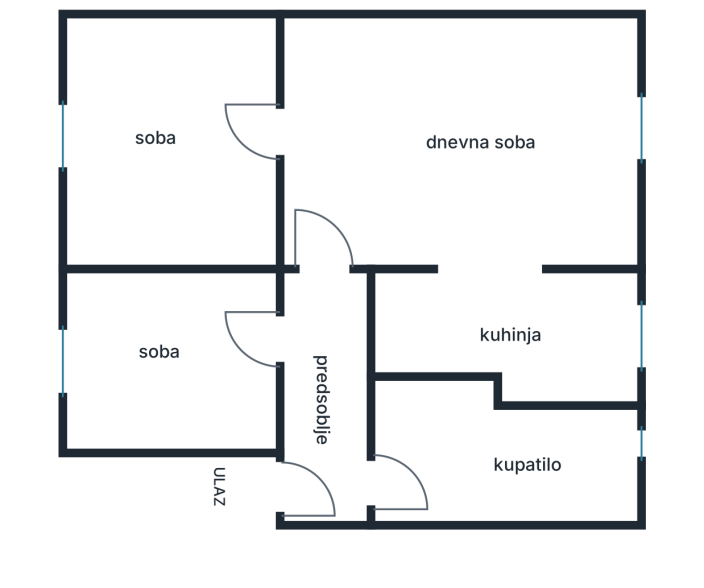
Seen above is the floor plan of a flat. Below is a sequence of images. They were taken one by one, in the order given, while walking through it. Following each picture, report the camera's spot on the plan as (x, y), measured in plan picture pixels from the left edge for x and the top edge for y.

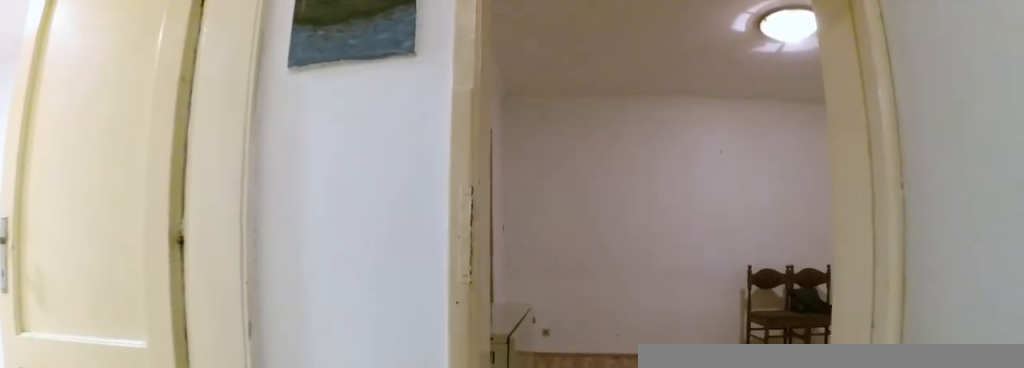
(329, 352)
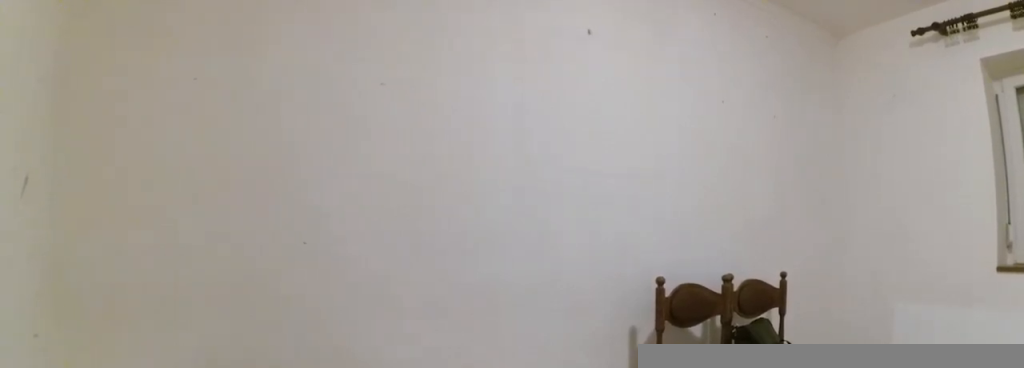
(324, 153)
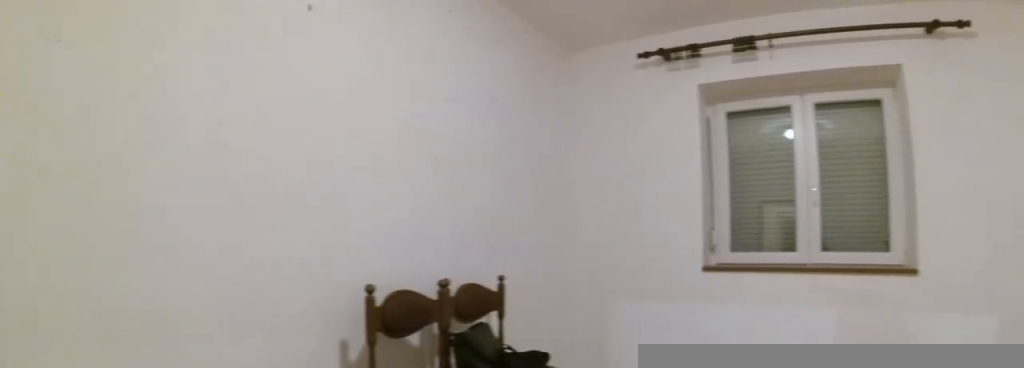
(312, 133)
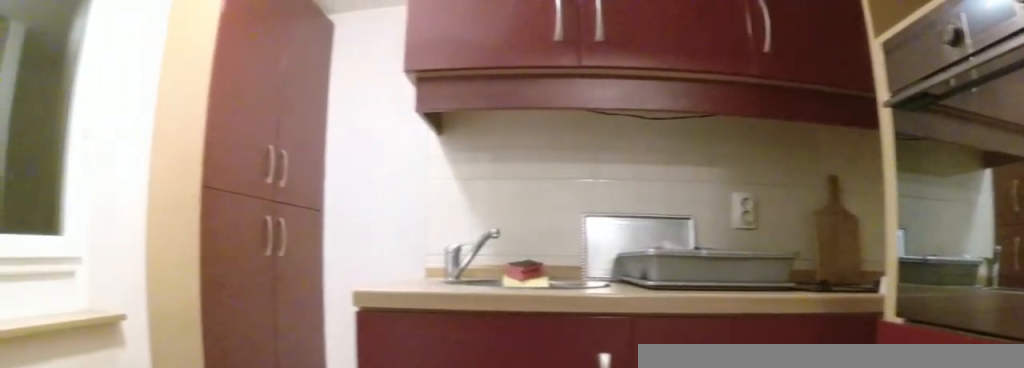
(472, 264)
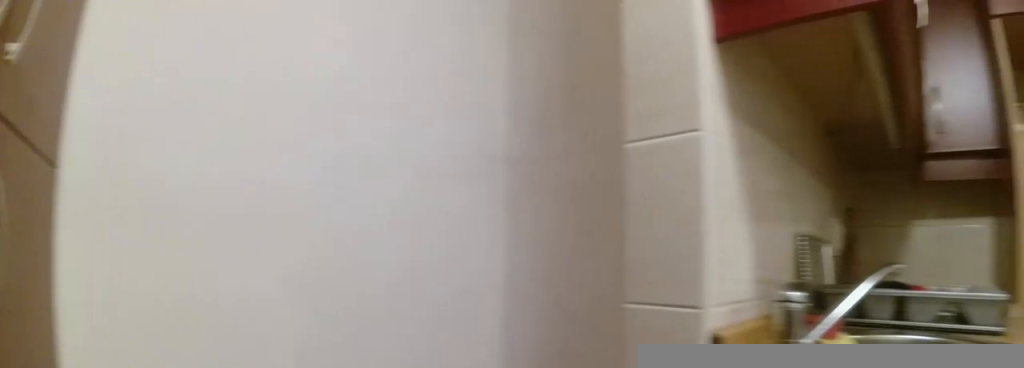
(629, 298)
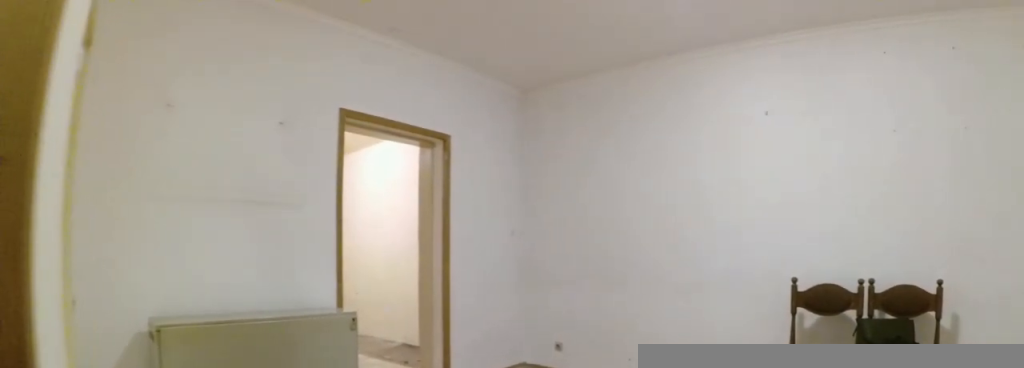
(518, 289)
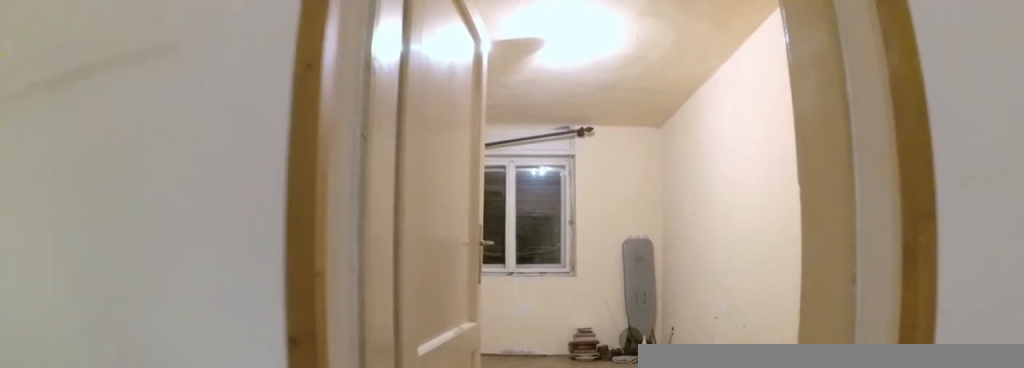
(345, 169)
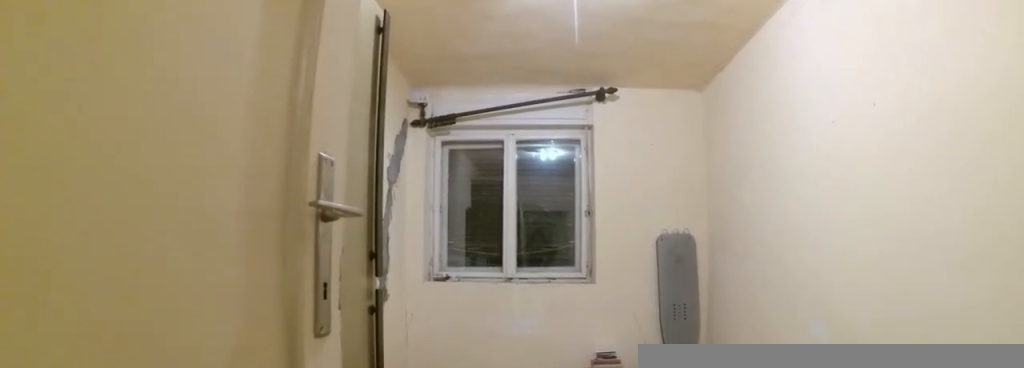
(288, 149)
